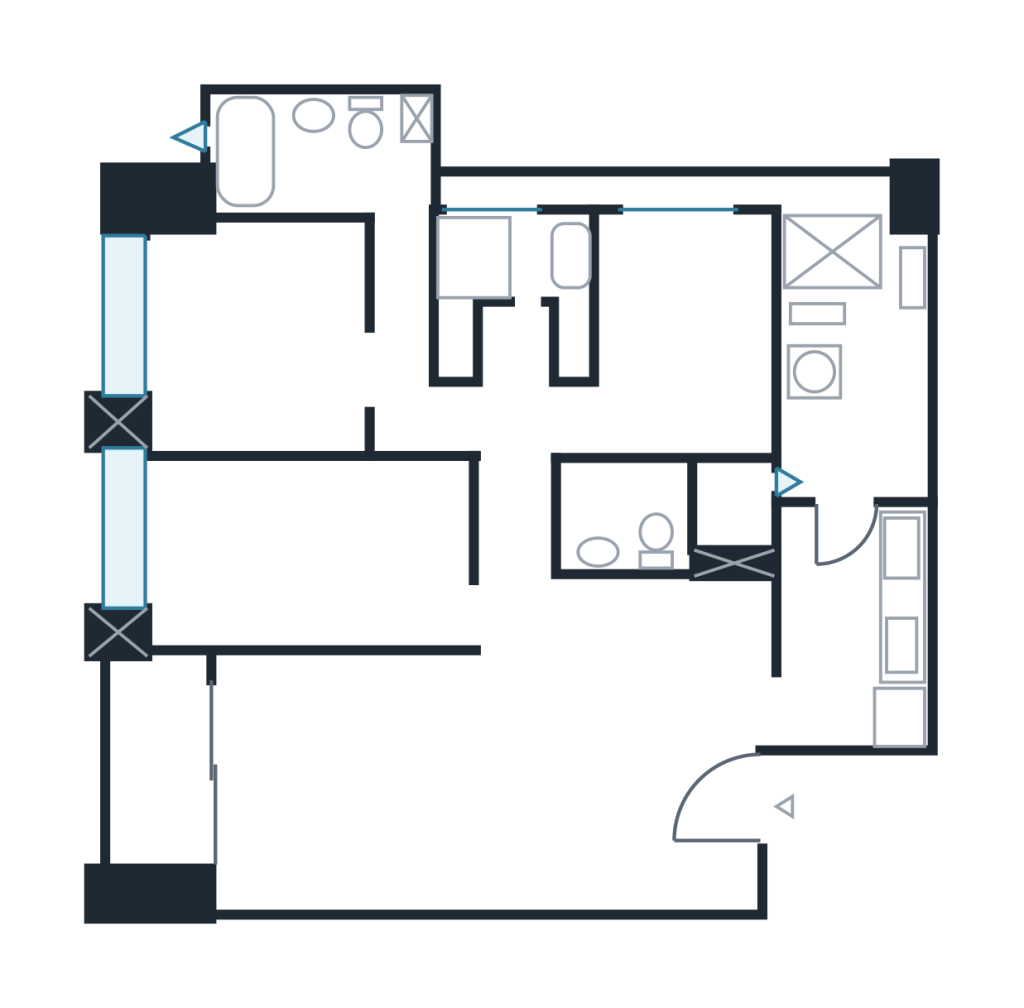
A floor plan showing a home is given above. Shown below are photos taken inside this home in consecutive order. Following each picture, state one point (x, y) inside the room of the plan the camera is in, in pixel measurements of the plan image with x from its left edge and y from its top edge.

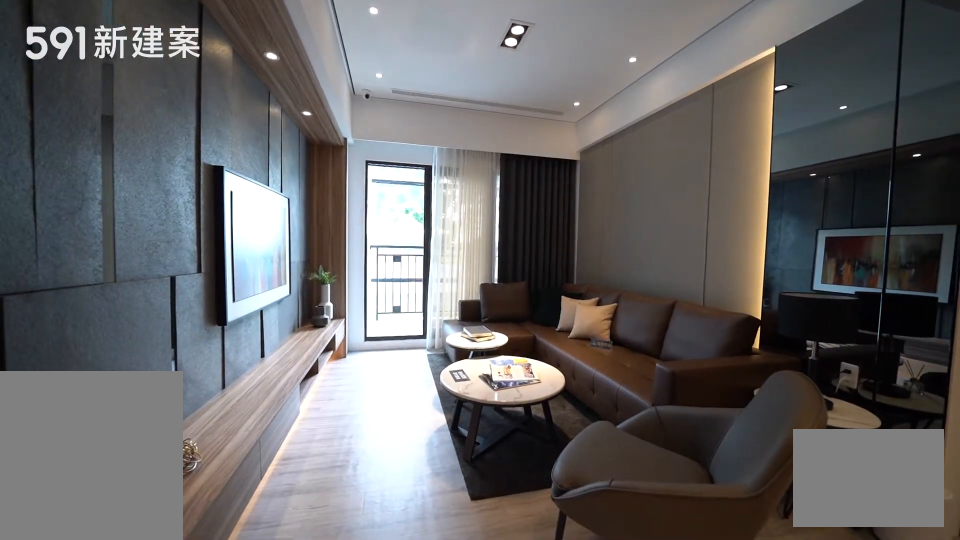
(396, 775)
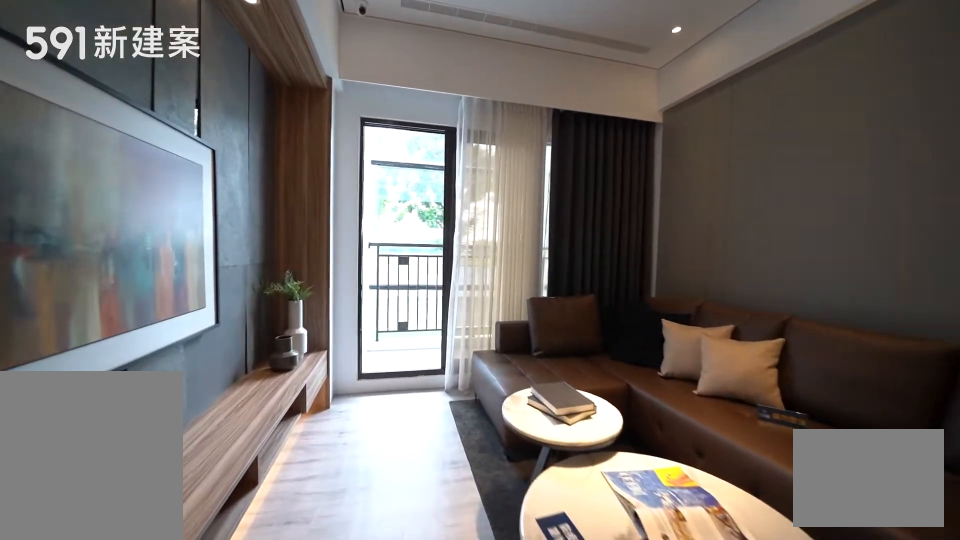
(396, 775)
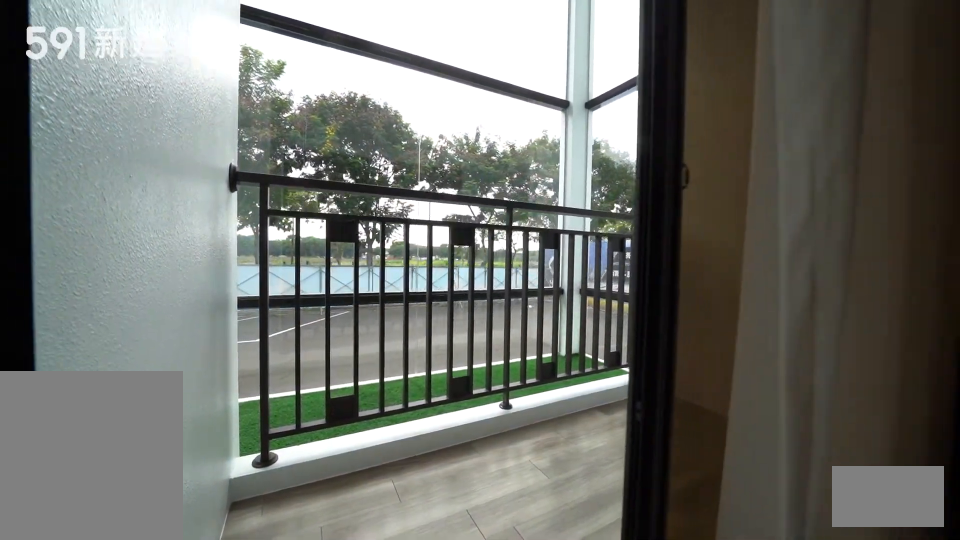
(150, 760)
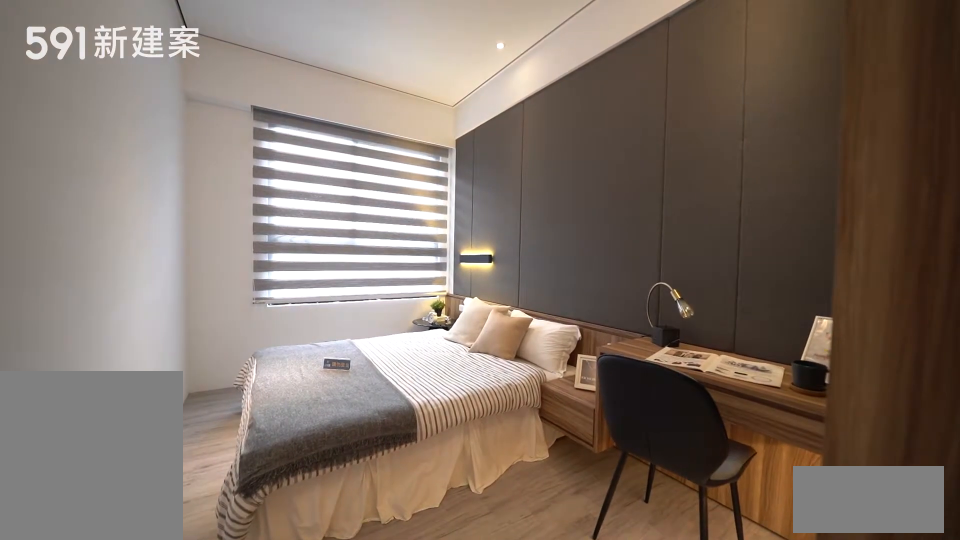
(303, 554)
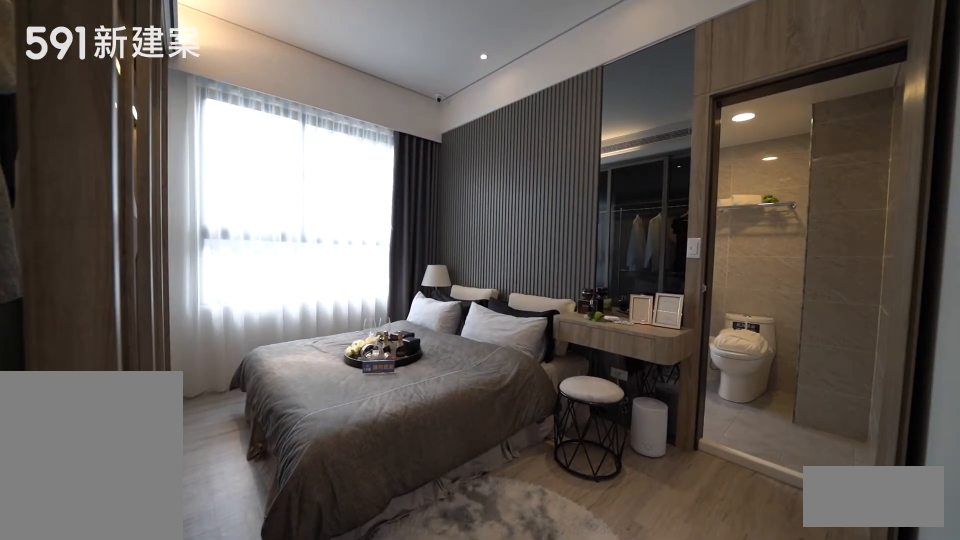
(292, 337)
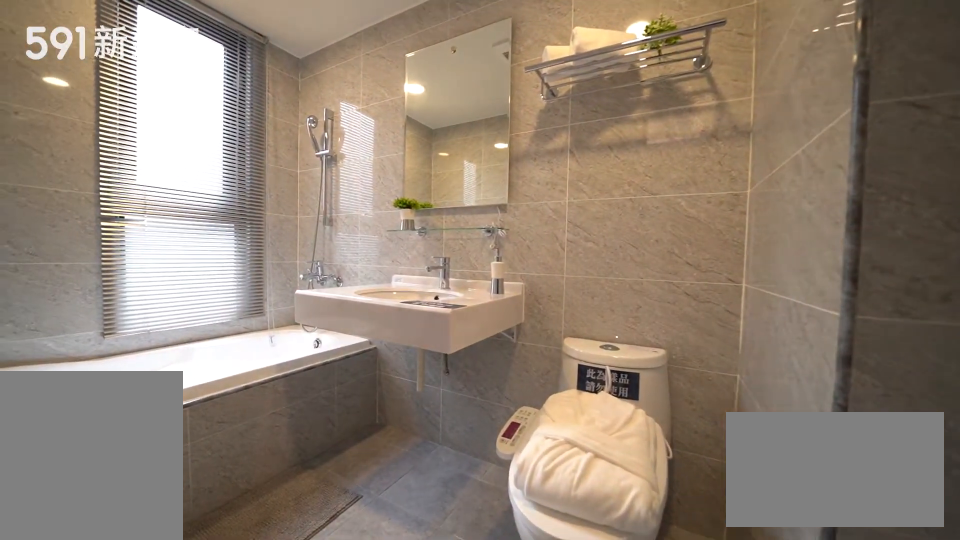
(319, 147)
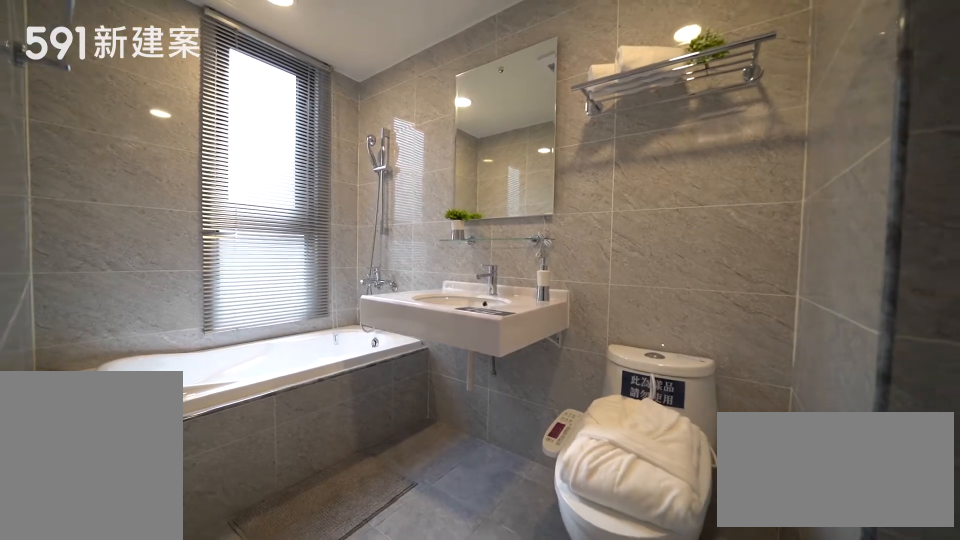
(319, 147)
